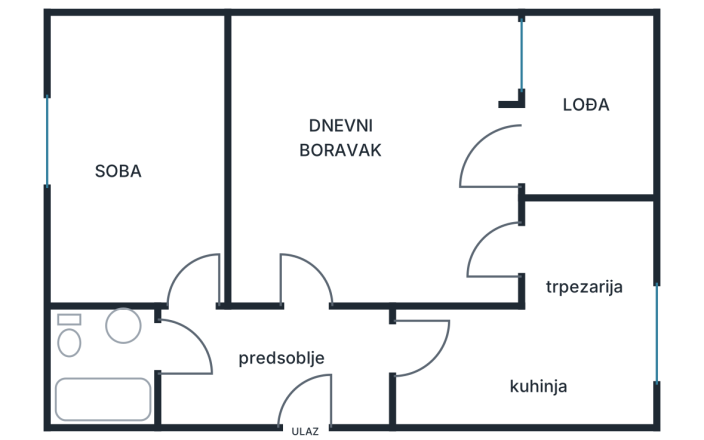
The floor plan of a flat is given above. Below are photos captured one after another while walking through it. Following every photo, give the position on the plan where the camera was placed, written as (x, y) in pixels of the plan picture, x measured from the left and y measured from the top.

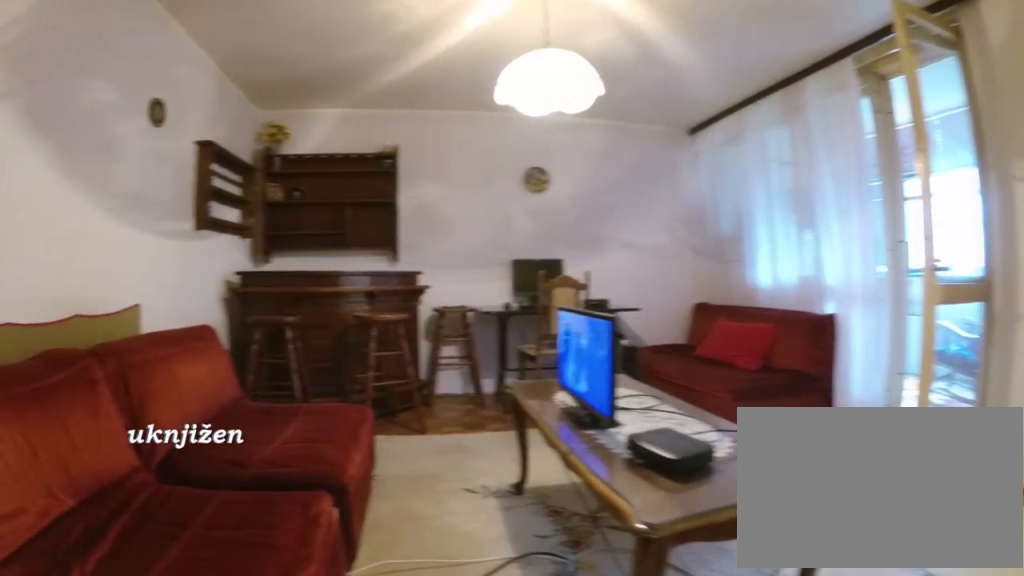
(309, 313)
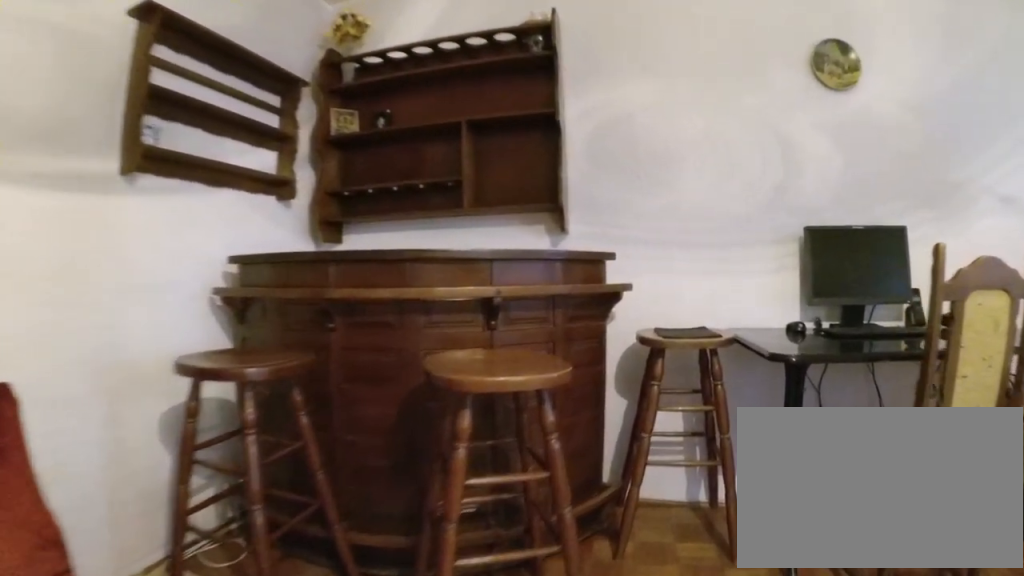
(317, 207)
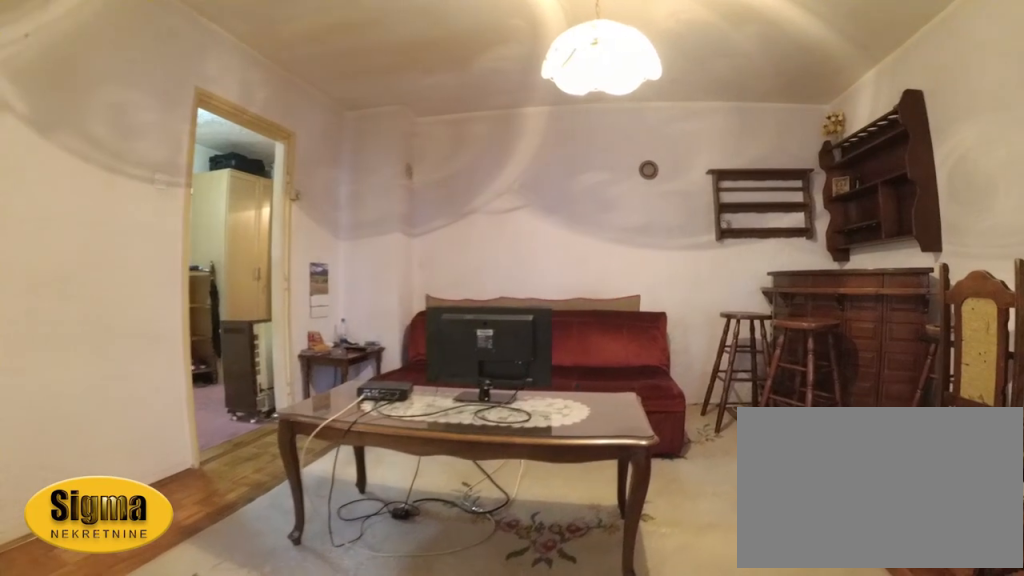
(510, 153)
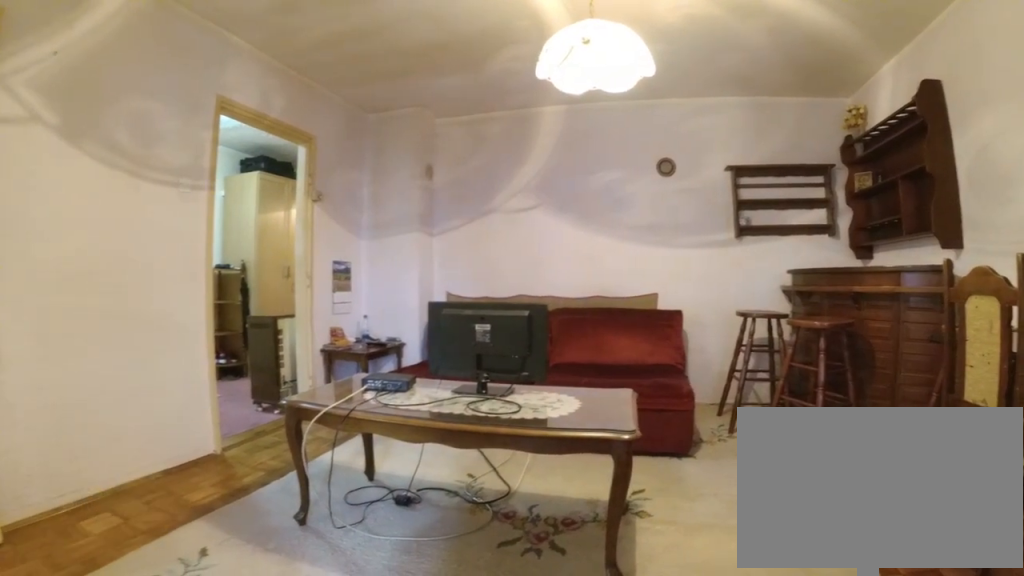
(494, 151)
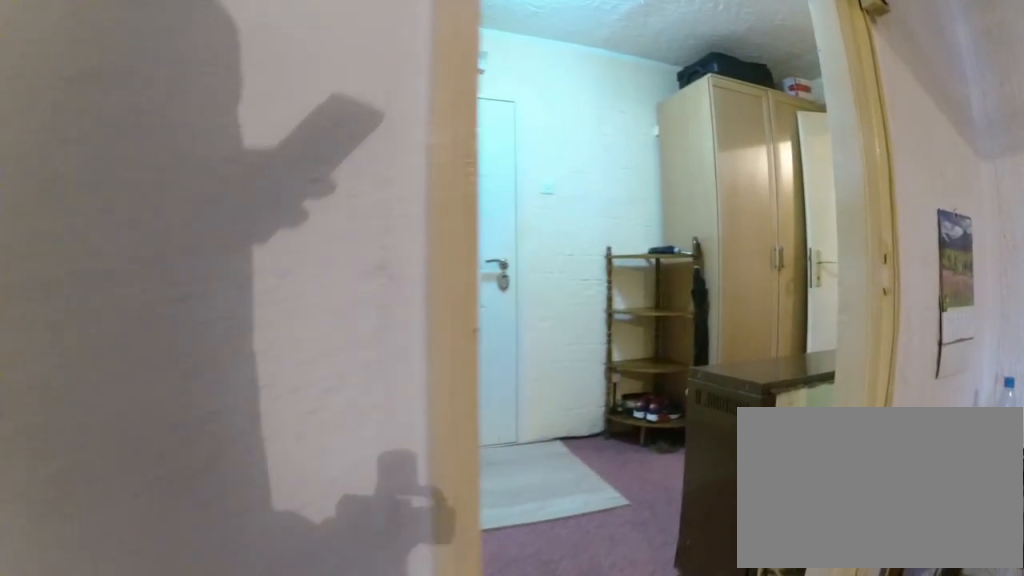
(381, 220)
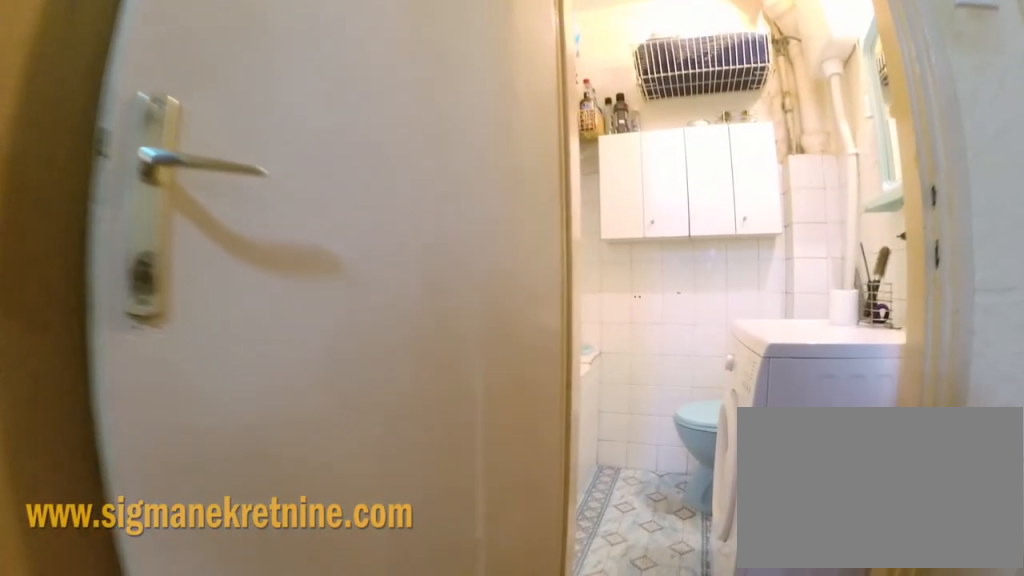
(219, 342)
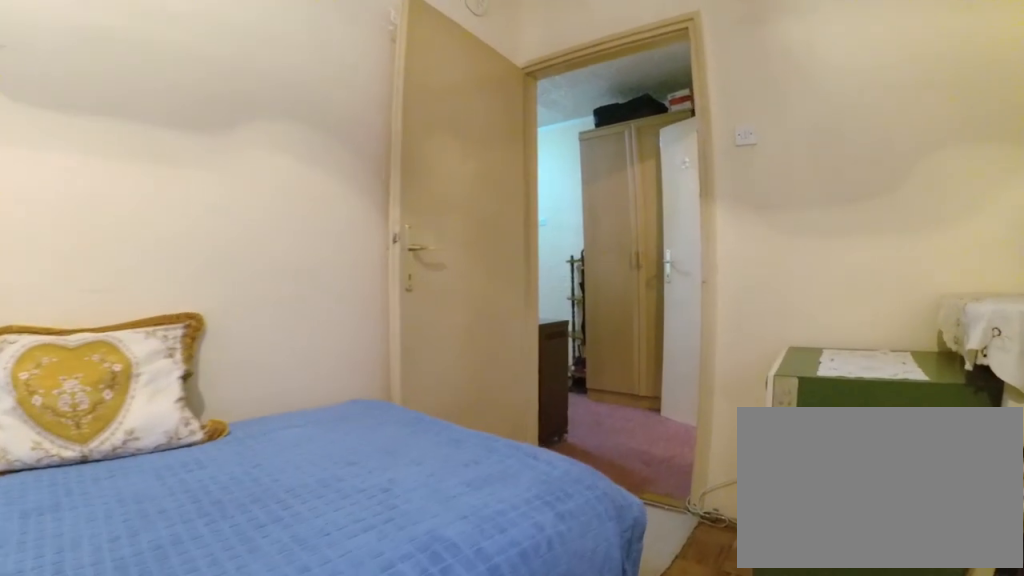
(125, 157)
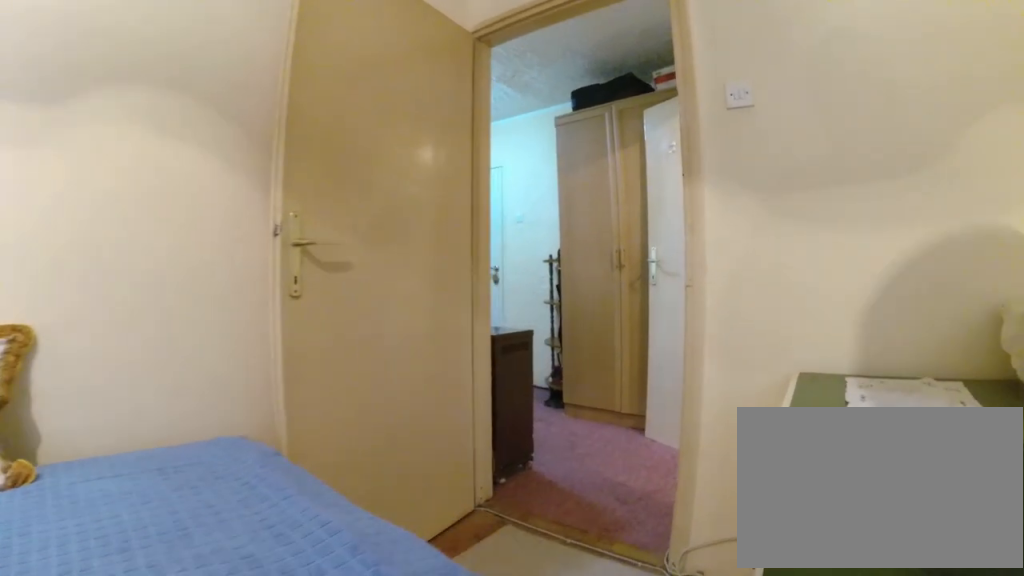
(139, 181)
